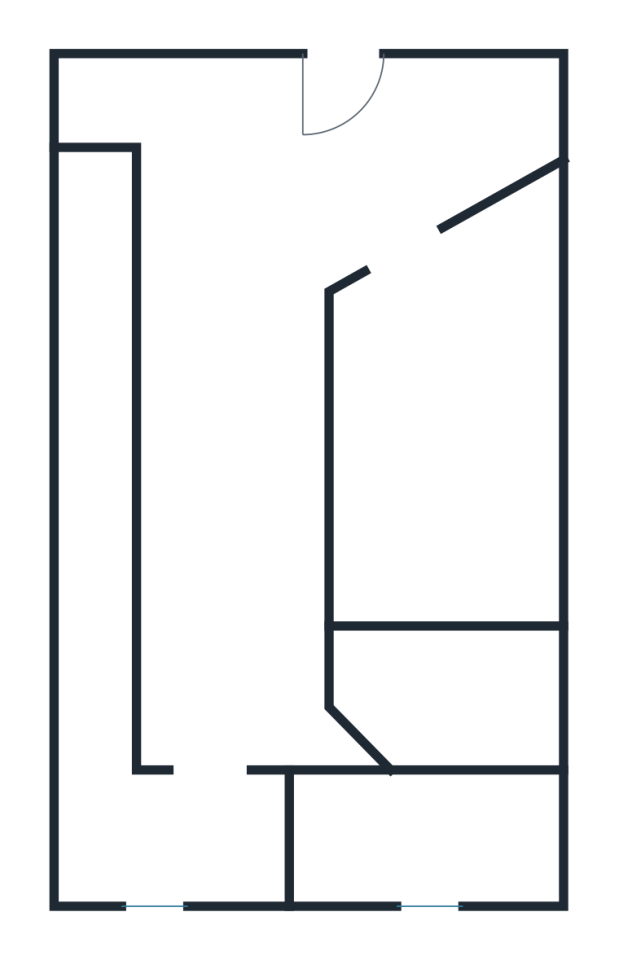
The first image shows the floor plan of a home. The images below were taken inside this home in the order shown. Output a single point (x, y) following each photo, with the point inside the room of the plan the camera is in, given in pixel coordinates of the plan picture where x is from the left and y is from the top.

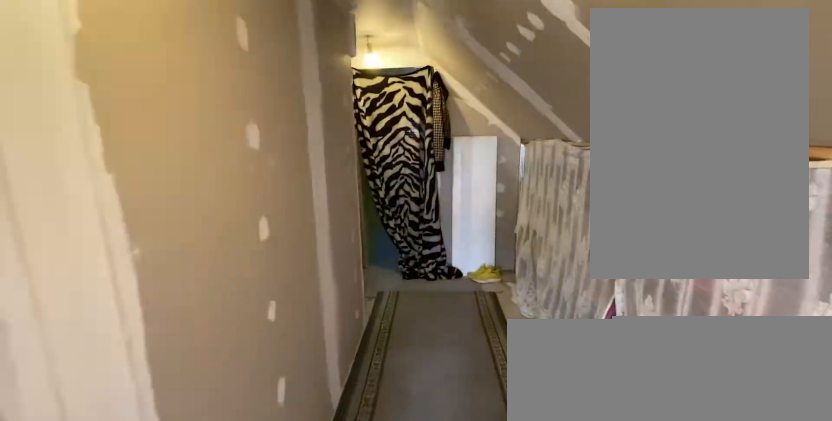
(233, 503)
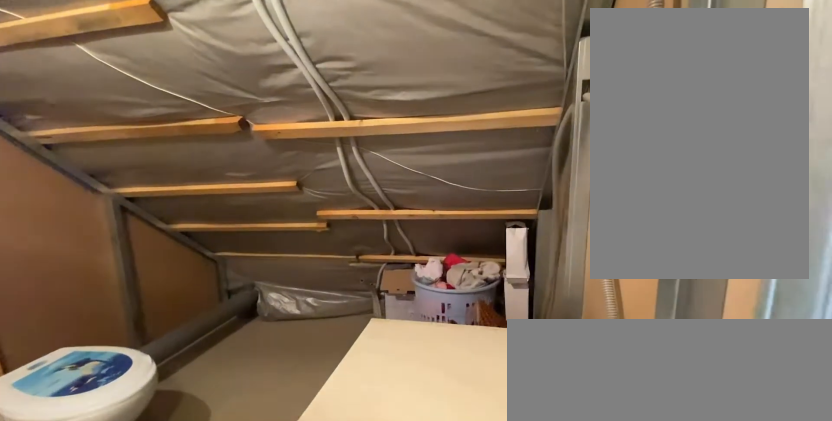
(450, 702)
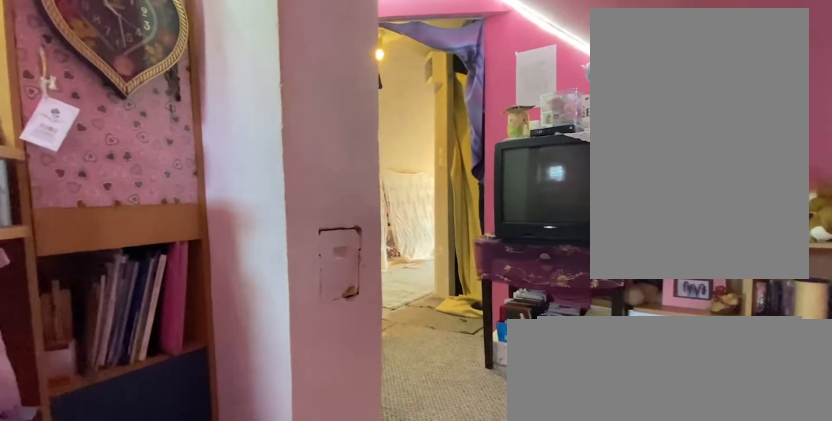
(419, 846)
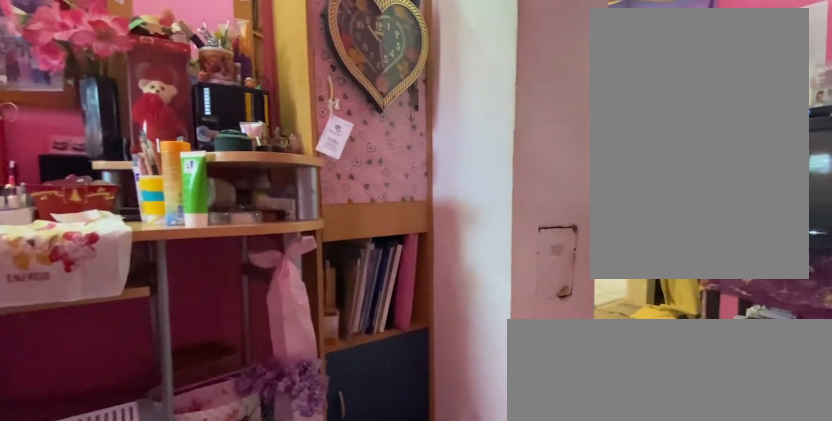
(418, 845)
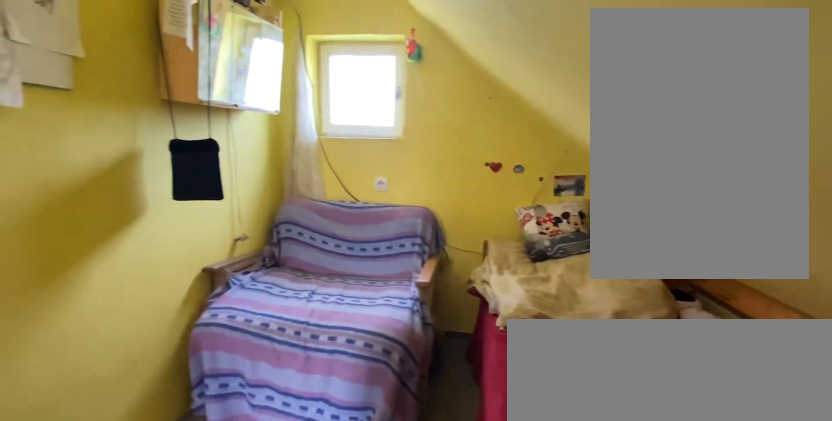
(163, 845)
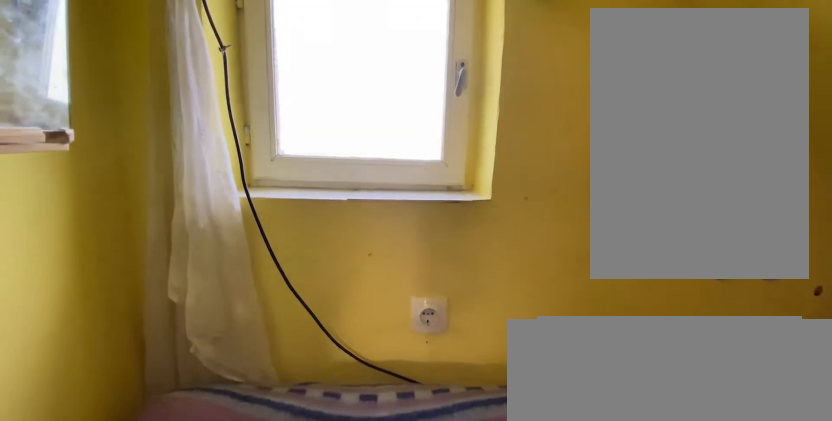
(163, 846)
